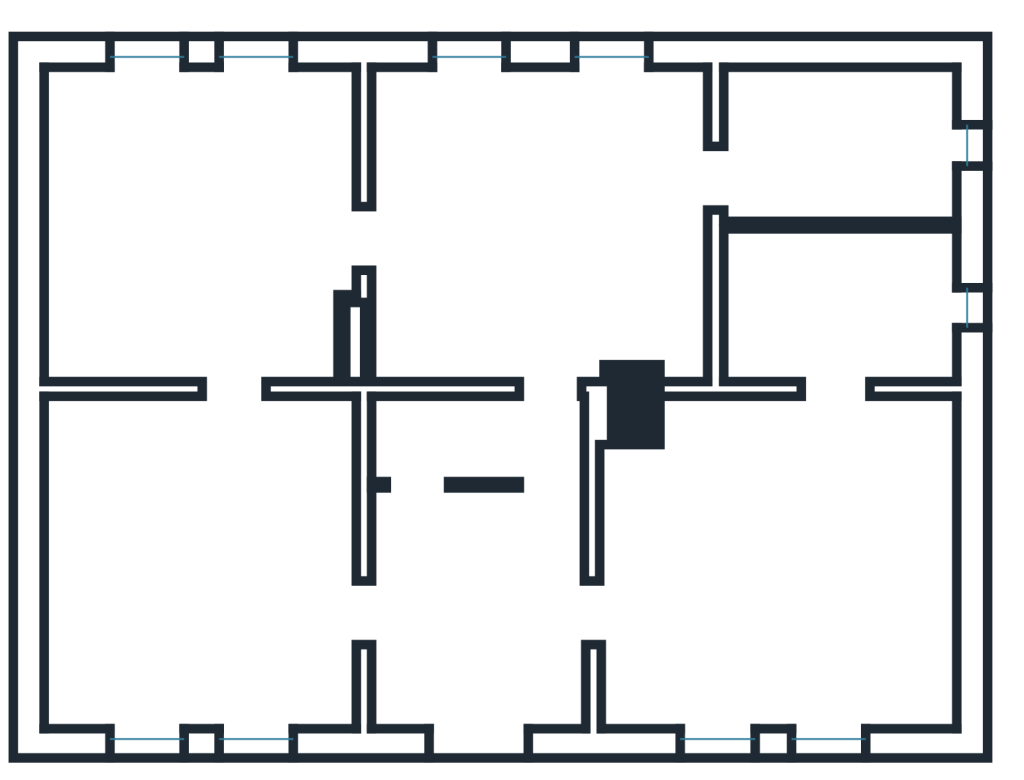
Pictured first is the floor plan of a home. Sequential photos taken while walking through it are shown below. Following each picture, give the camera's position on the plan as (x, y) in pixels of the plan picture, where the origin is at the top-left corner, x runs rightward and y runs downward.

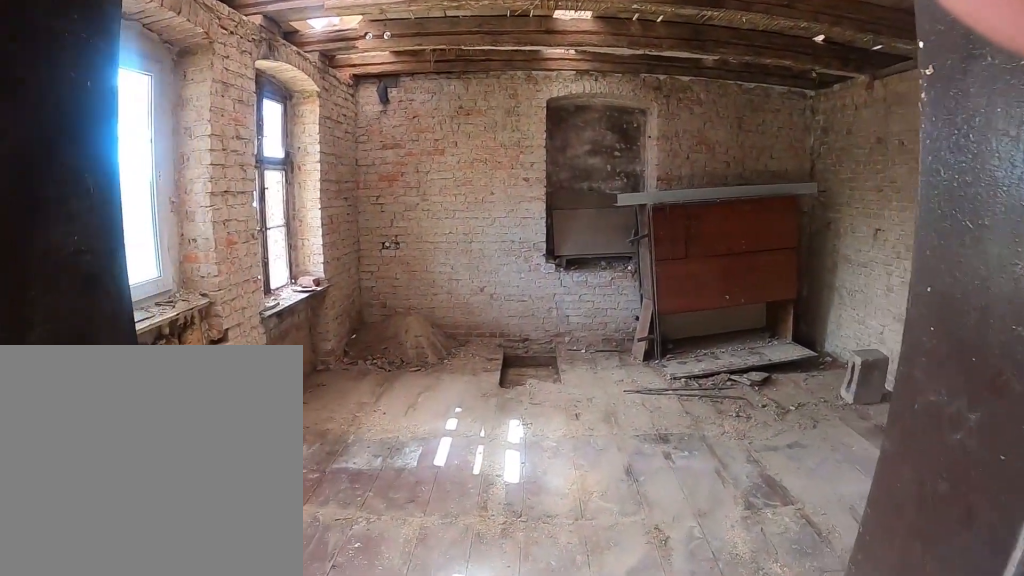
(400, 613)
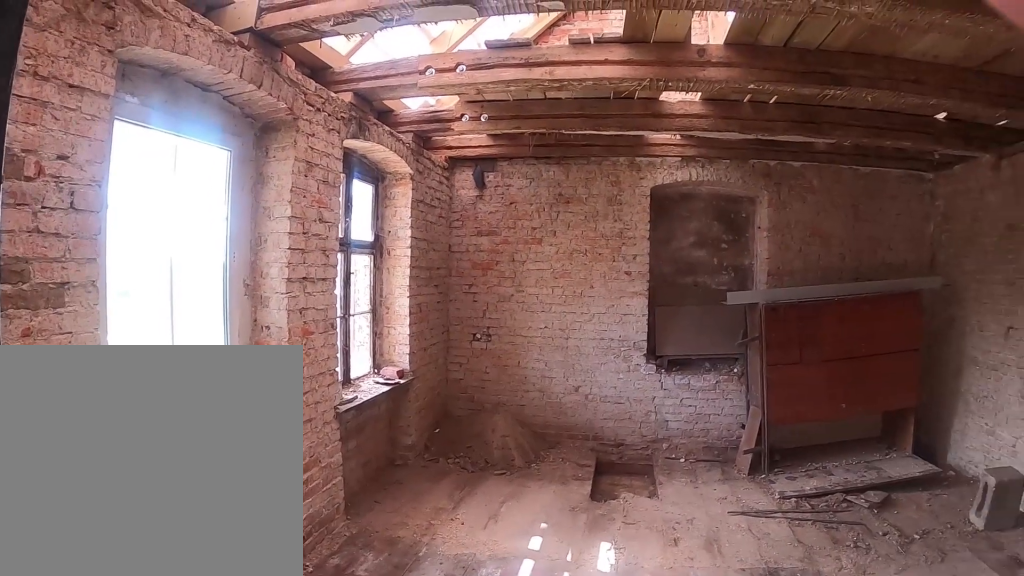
(325, 635)
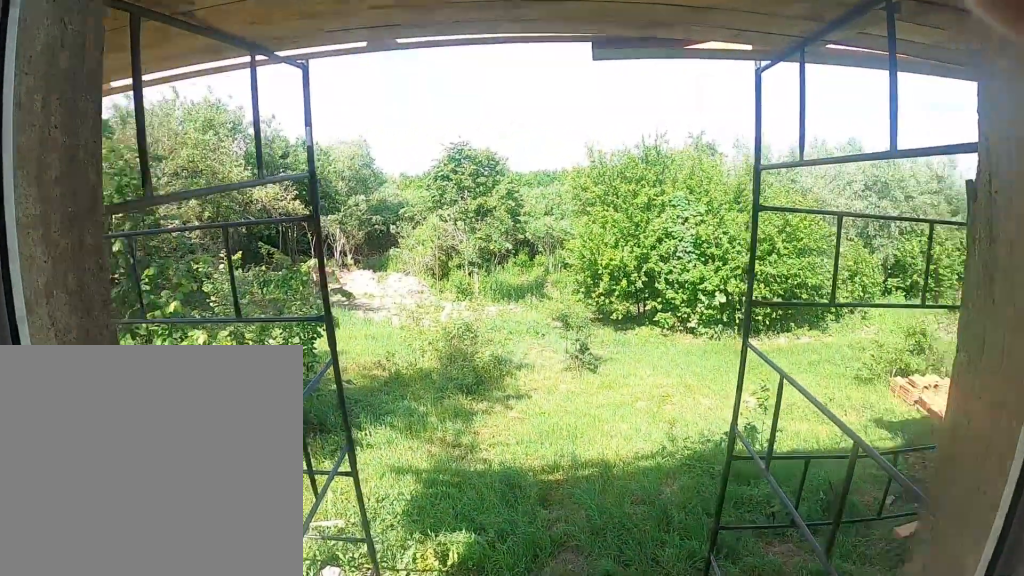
(147, 130)
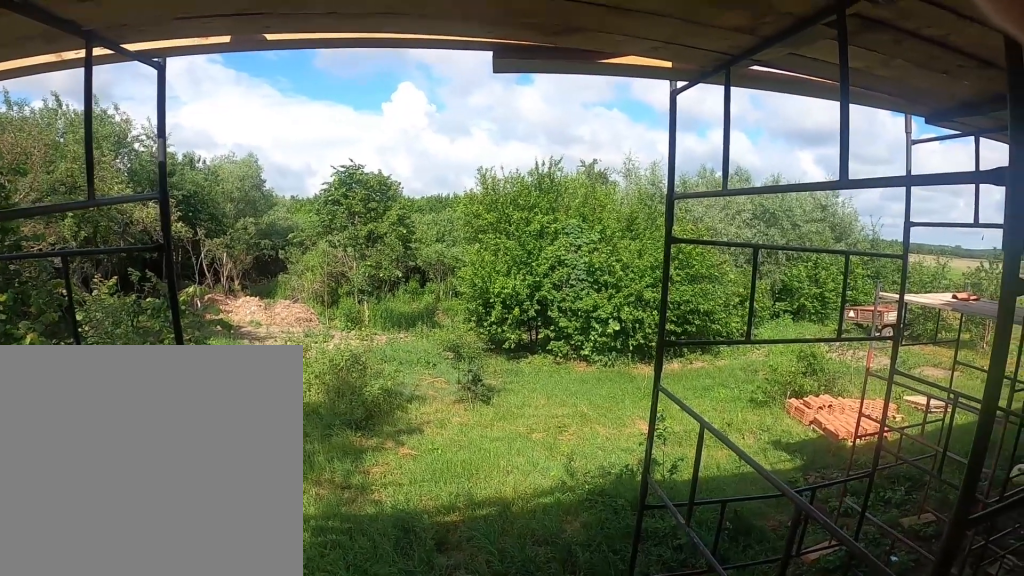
(202, 146)
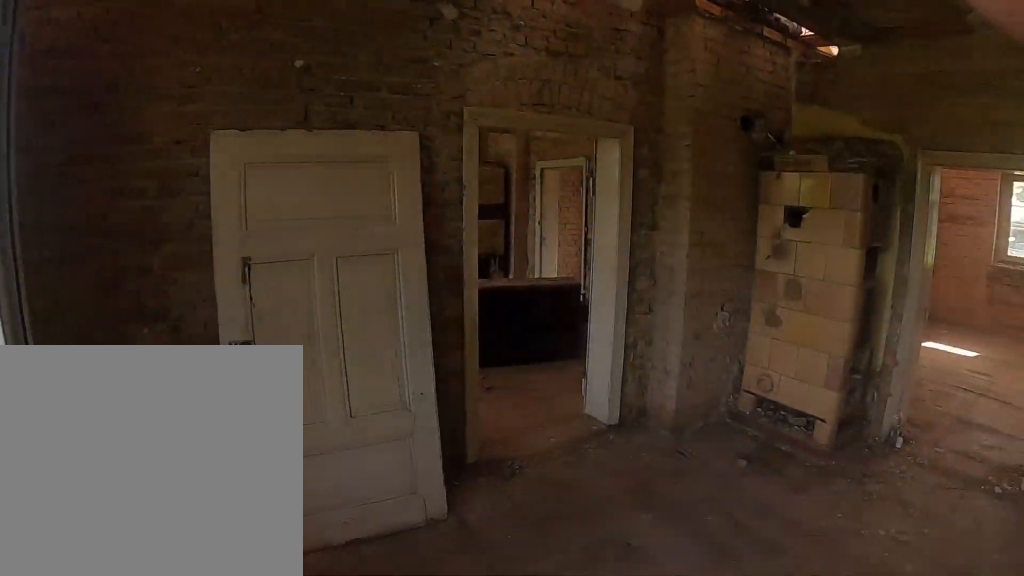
(257, 195)
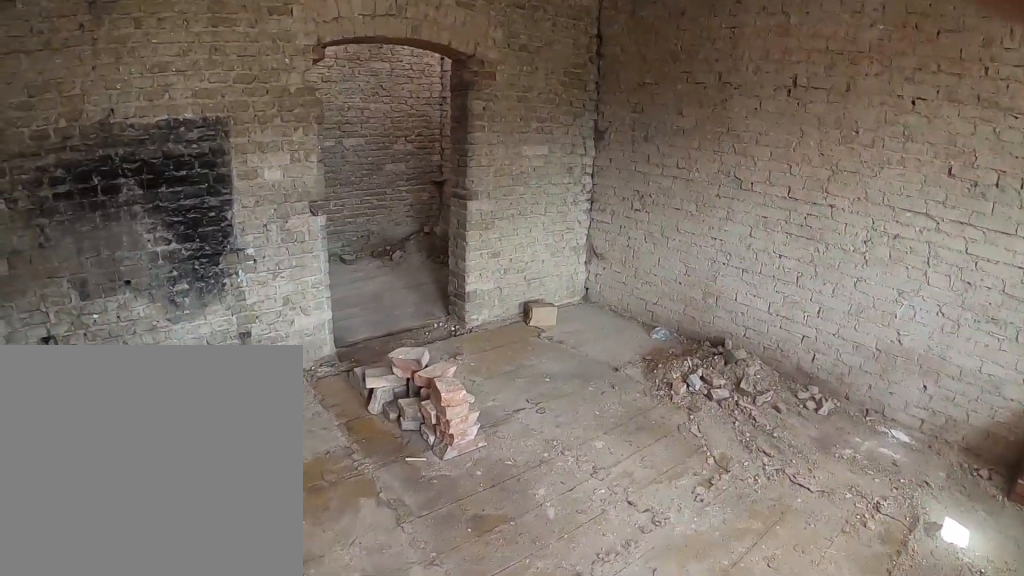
(677, 547)
